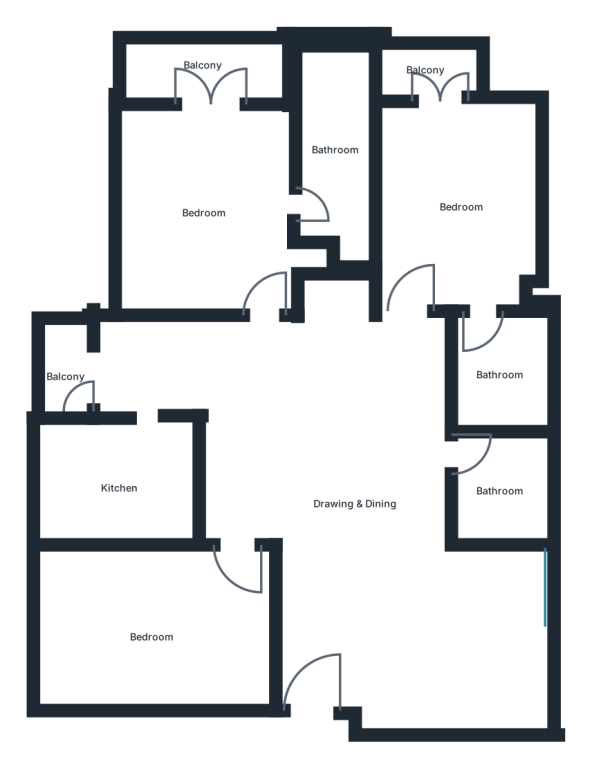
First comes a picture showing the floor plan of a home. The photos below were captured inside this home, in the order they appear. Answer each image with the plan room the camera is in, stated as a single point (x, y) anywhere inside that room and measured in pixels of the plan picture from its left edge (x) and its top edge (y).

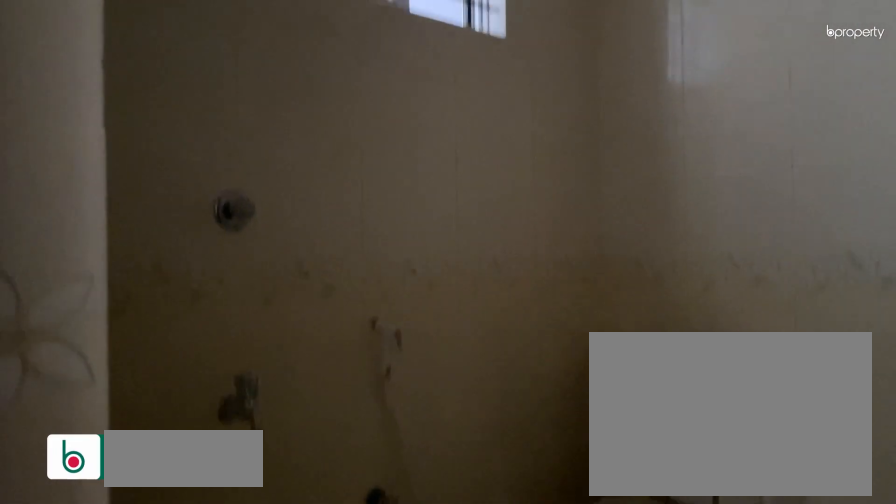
(498, 376)
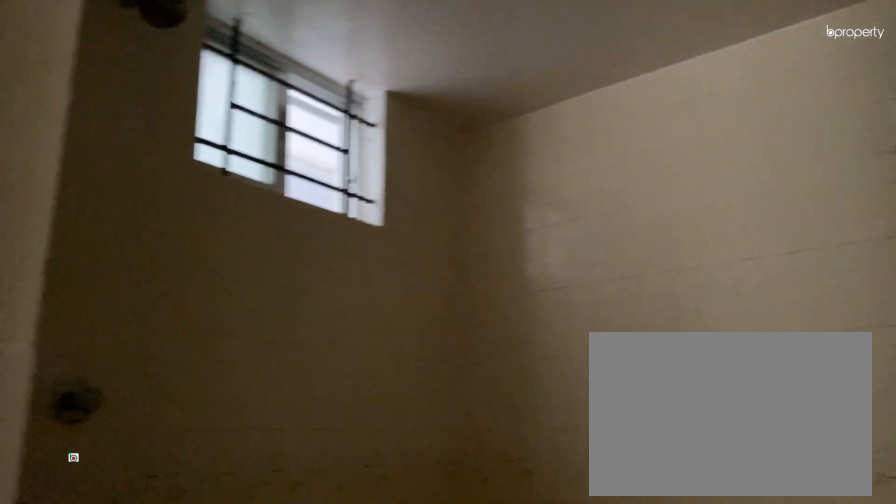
(498, 376)
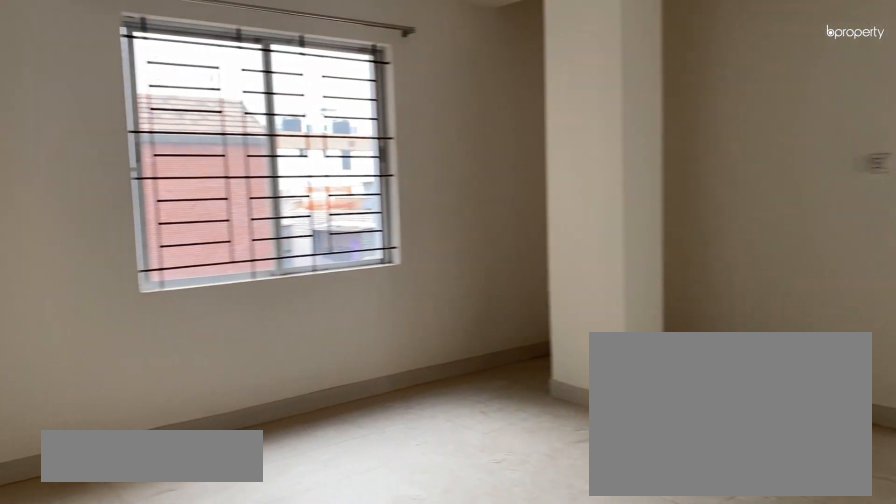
(203, 213)
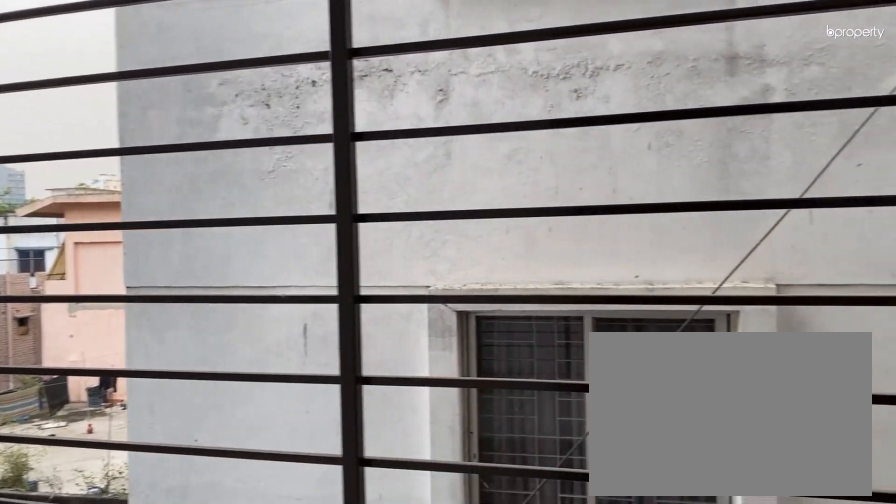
(203, 66)
